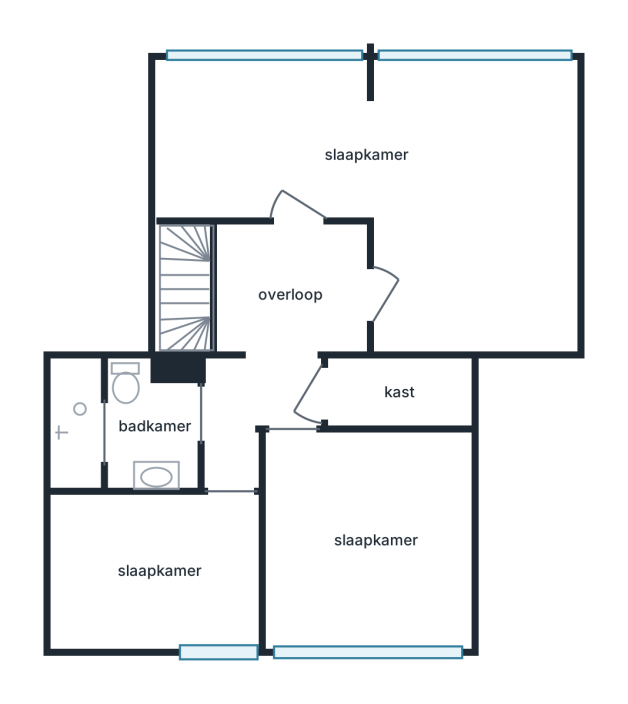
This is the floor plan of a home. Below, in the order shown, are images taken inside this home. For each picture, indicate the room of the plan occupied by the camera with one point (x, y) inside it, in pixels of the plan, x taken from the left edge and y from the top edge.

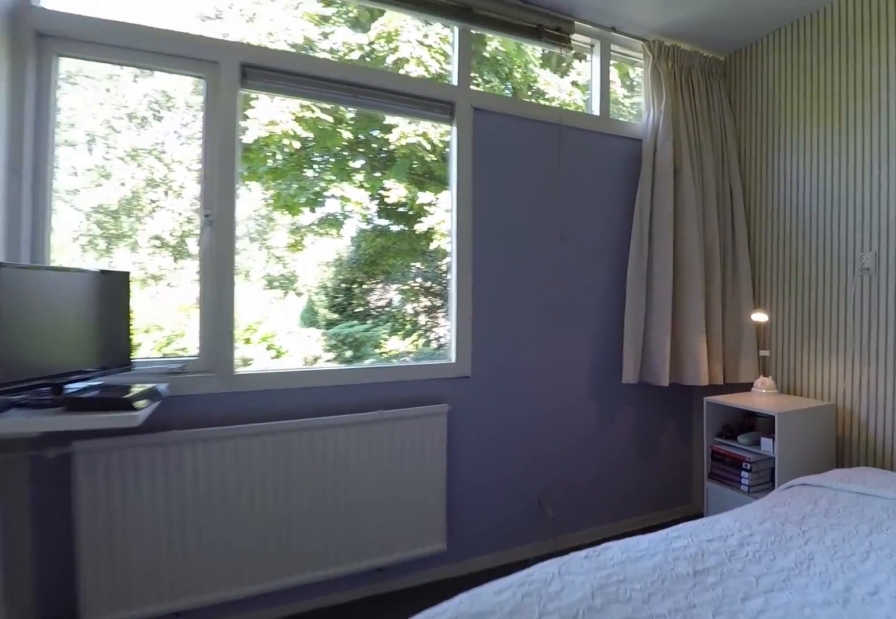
(394, 174)
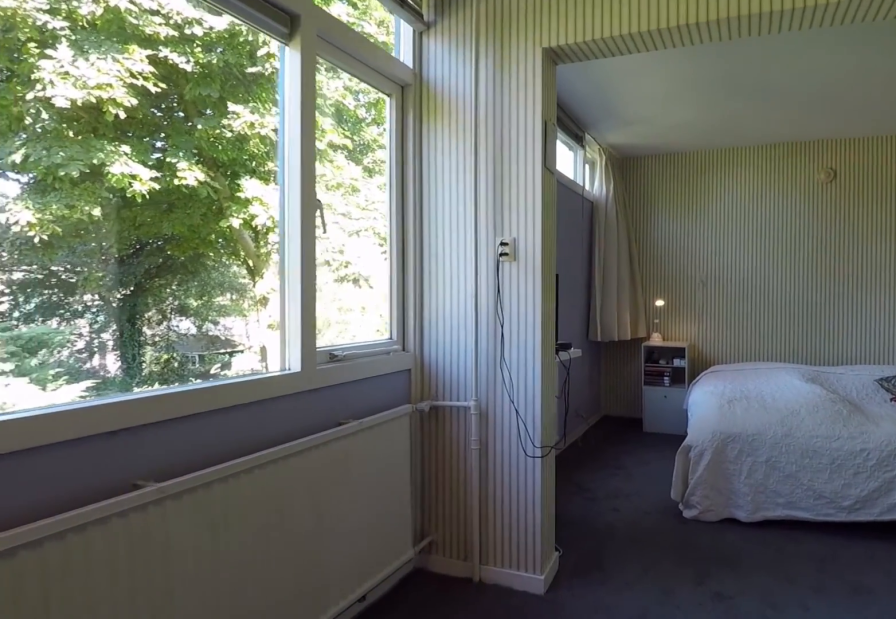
(394, 174)
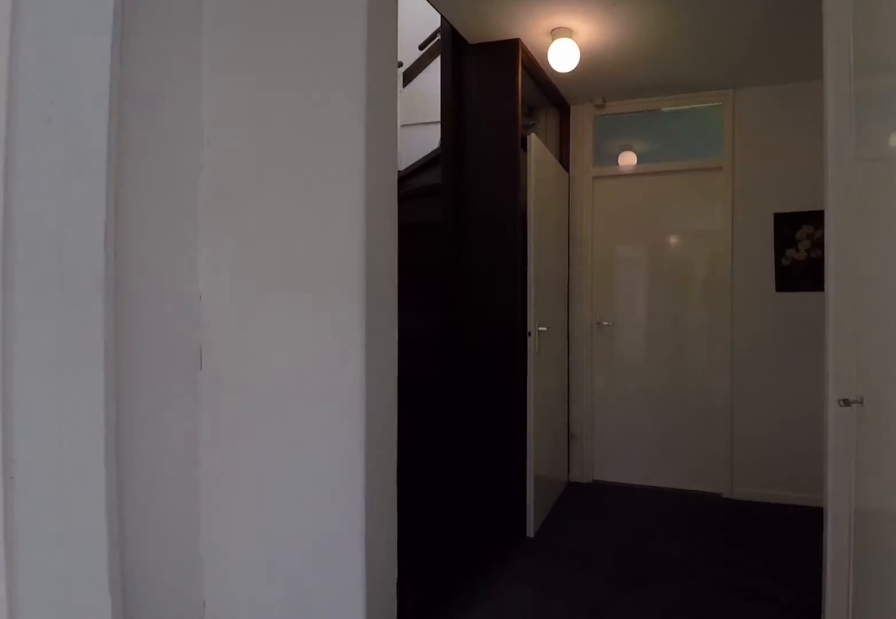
(364, 536)
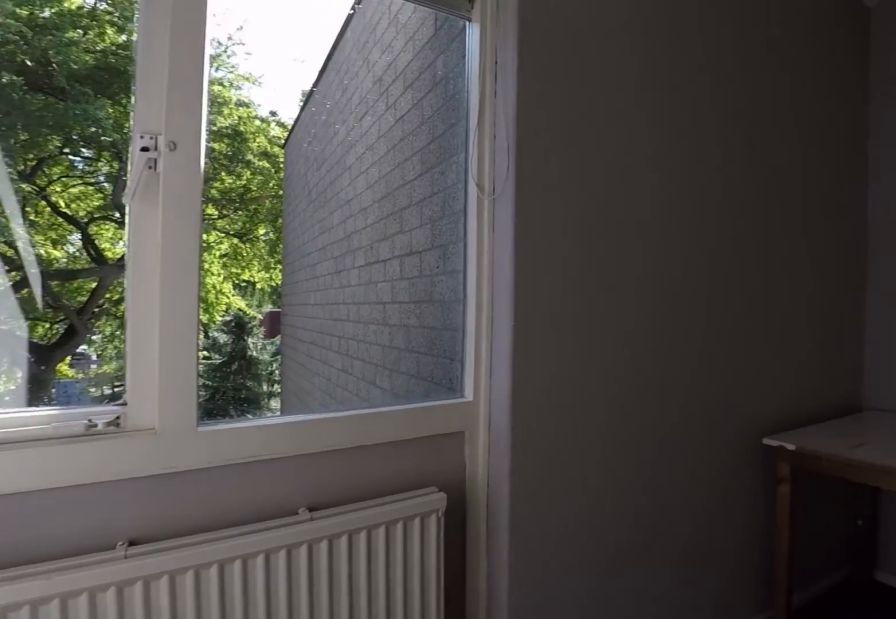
(156, 569)
